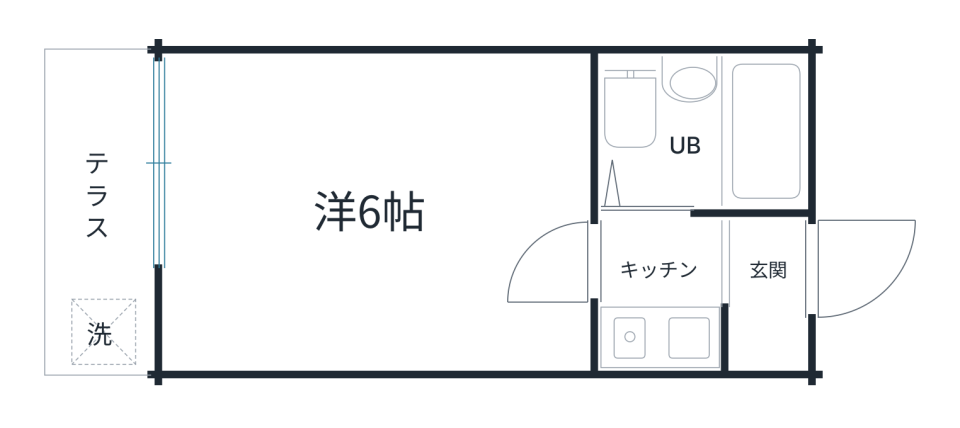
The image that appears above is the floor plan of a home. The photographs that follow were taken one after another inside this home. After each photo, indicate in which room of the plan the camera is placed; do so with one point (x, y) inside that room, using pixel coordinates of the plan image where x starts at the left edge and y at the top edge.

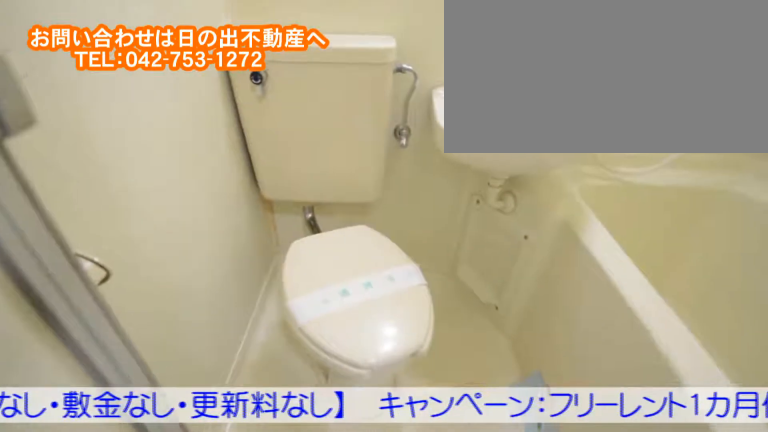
(747, 137)
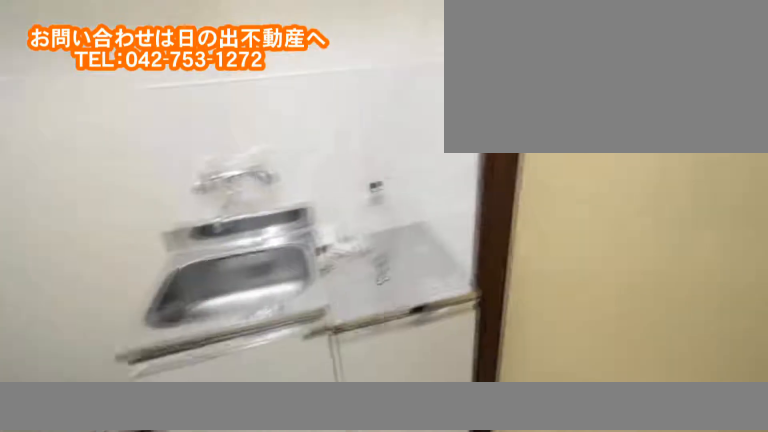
(661, 253)
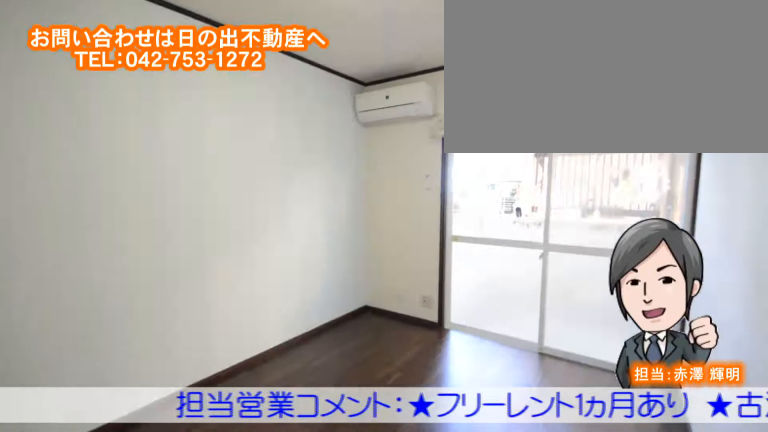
(260, 202)
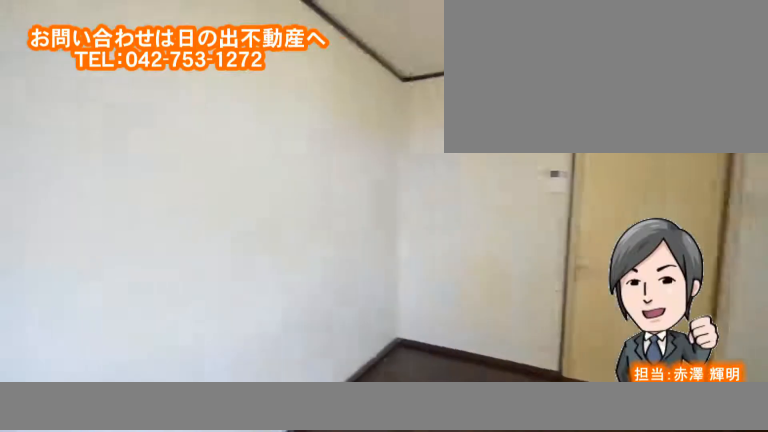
(261, 203)
